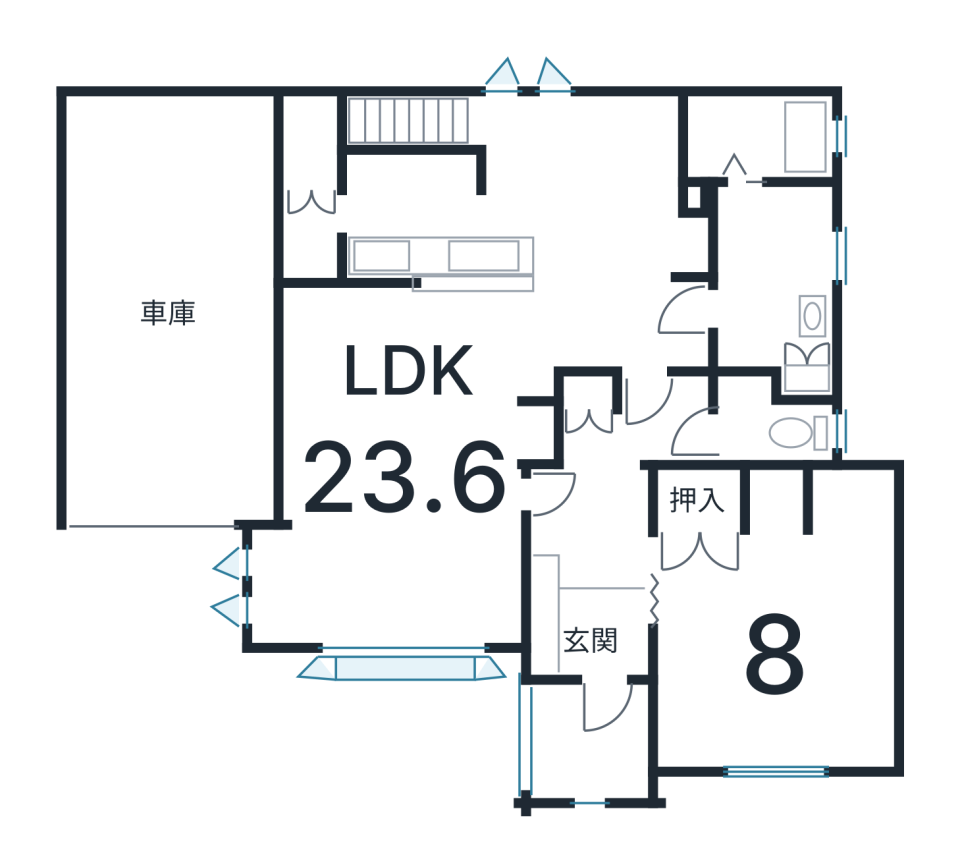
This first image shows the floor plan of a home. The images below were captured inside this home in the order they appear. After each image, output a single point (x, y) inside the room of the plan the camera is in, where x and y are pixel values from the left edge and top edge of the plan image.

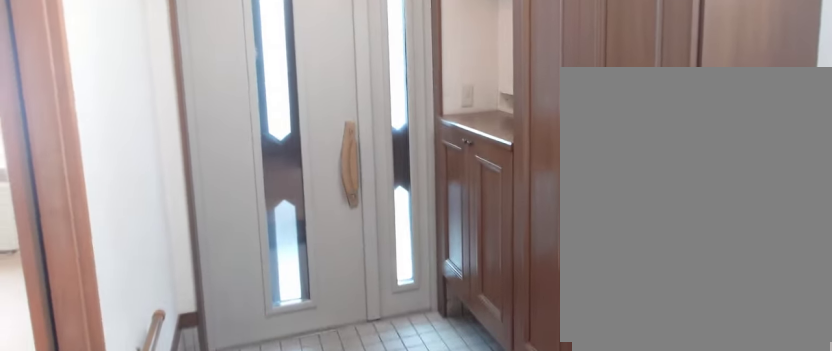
(580, 601)
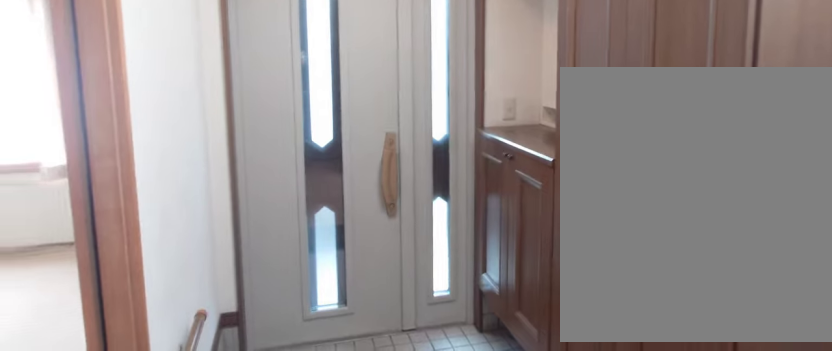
(580, 601)
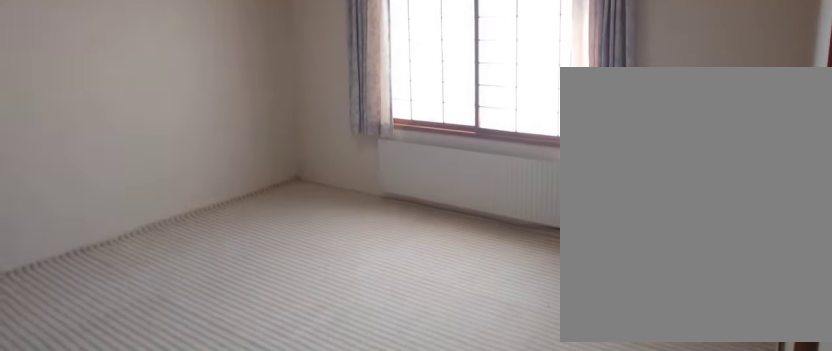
(766, 669)
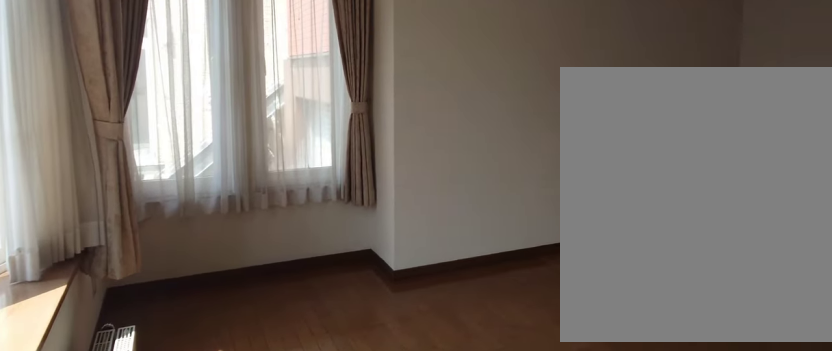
(392, 509)
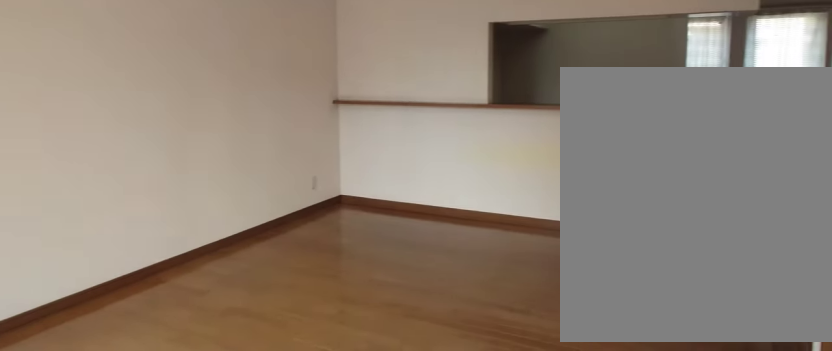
(392, 509)
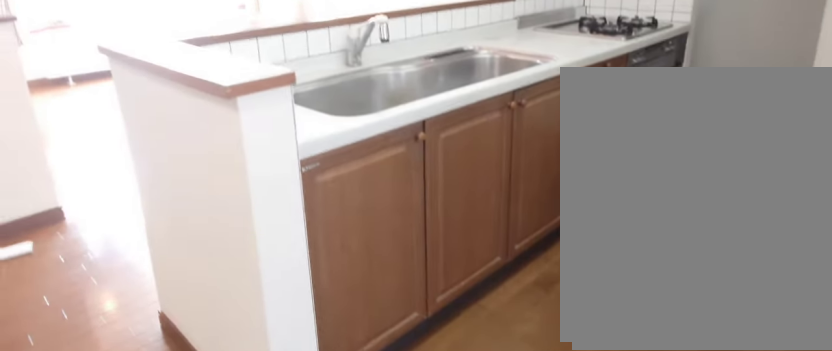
(531, 237)
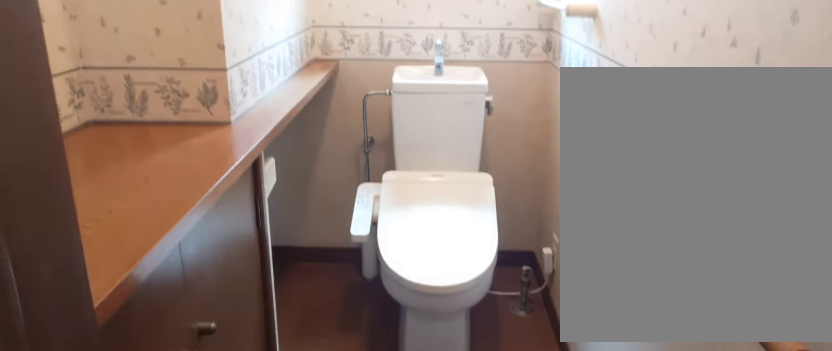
(765, 437)
